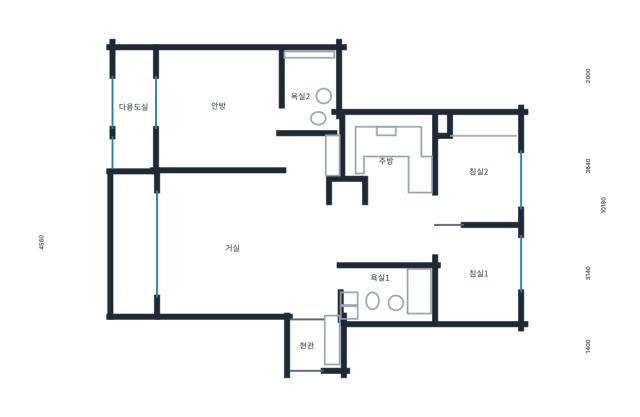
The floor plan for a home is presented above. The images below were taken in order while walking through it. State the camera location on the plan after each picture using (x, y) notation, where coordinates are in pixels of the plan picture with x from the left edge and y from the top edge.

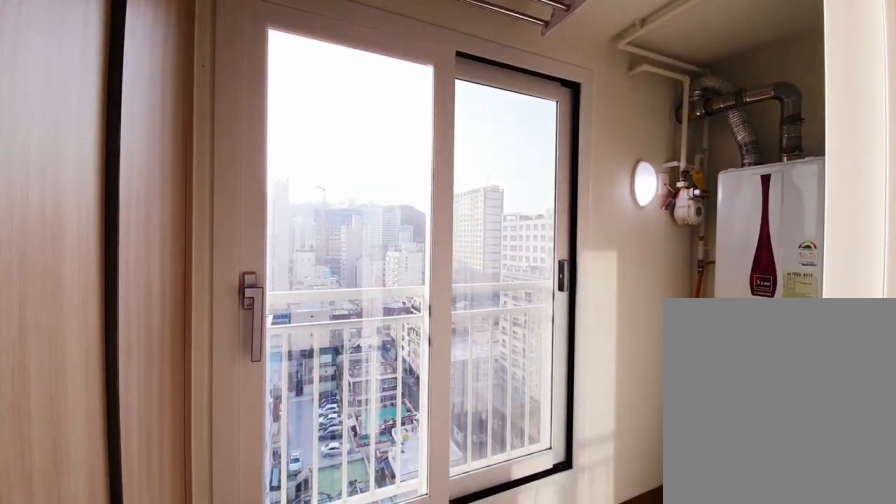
(150, 125)
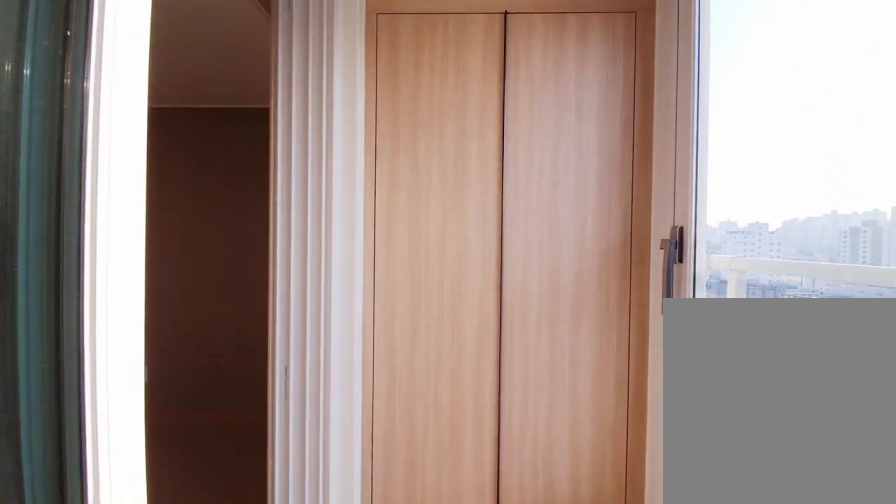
(150, 124)
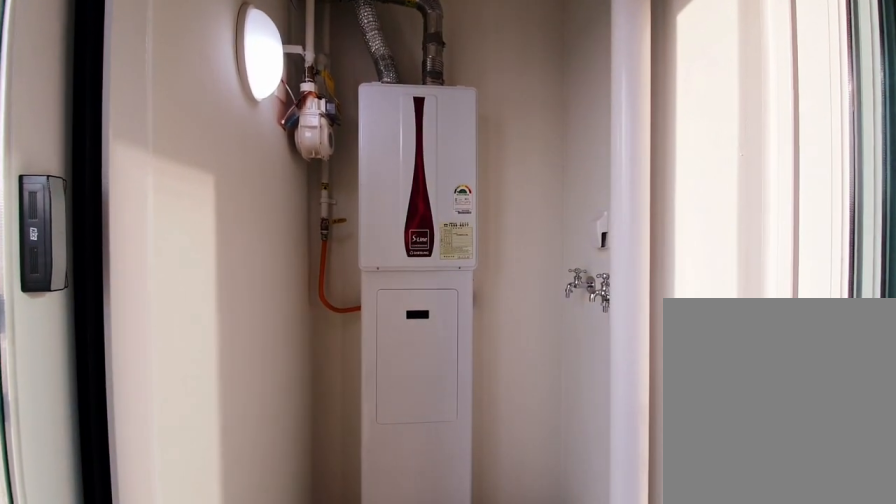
(151, 123)
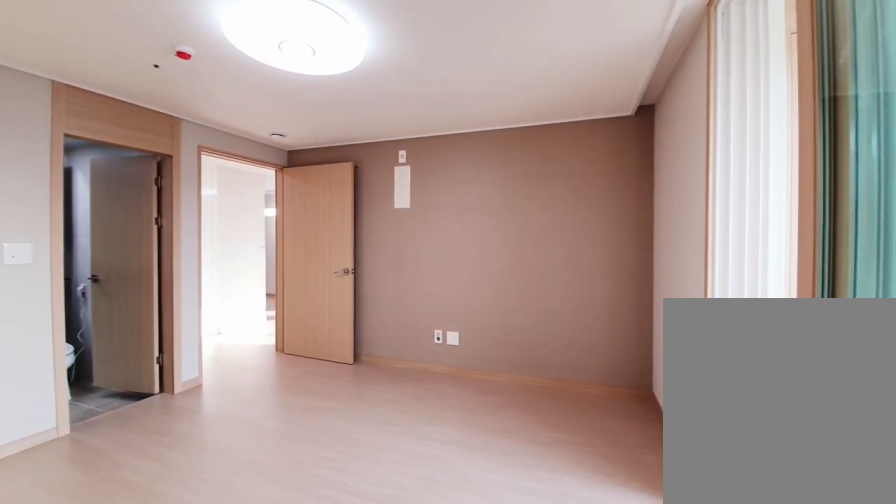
(209, 135)
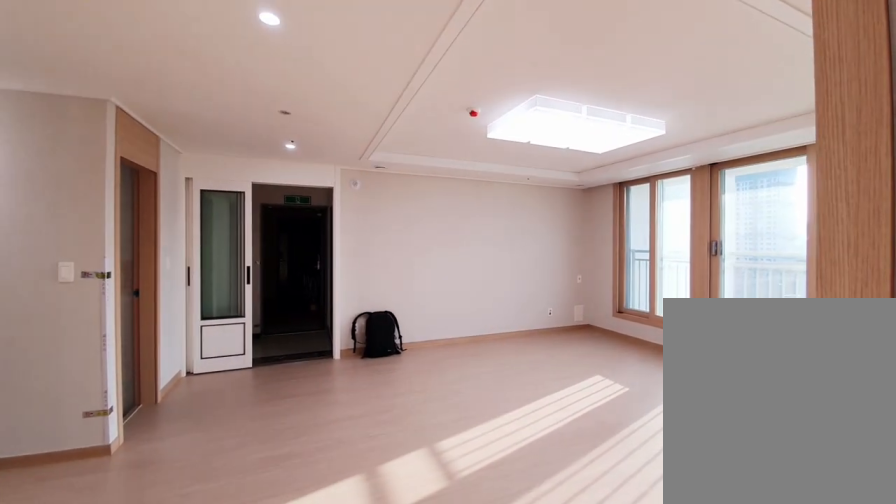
(303, 165)
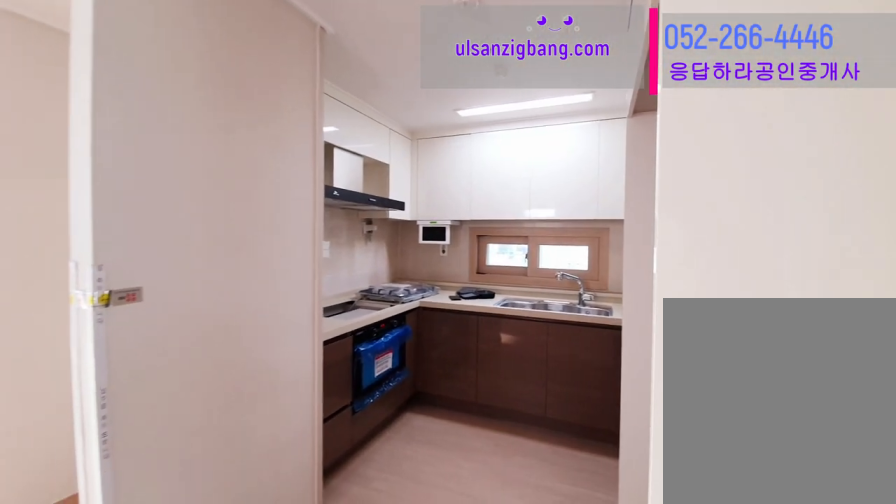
(391, 168)
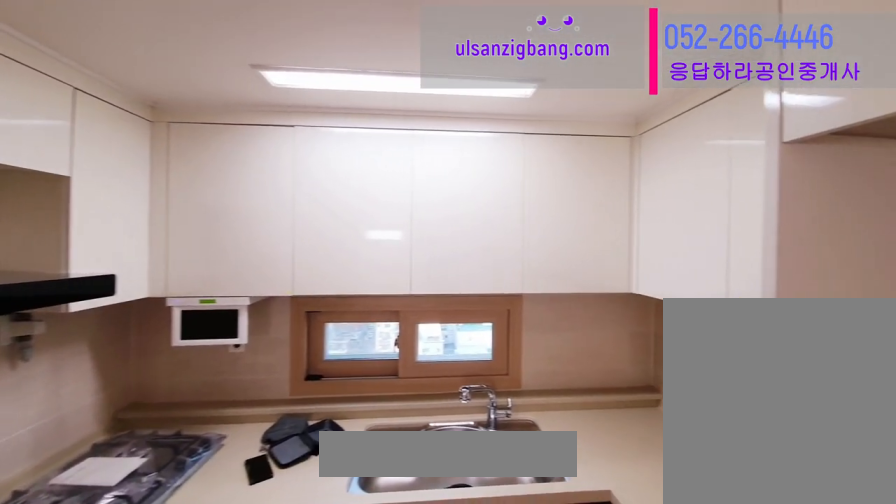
(390, 169)
